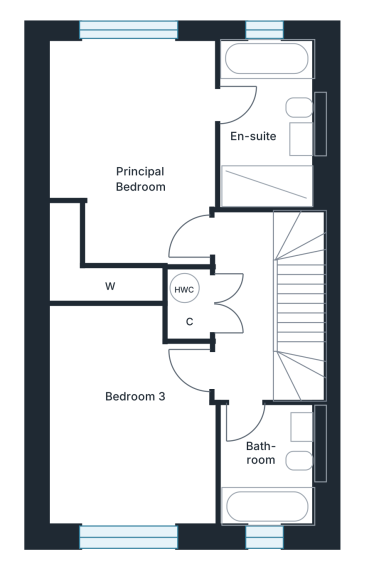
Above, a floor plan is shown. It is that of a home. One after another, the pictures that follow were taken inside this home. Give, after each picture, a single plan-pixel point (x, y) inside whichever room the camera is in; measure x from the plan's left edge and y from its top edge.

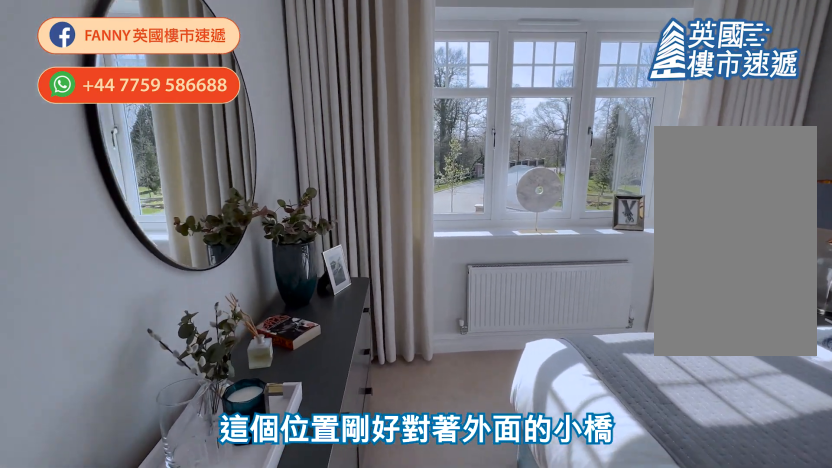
(130, 421)
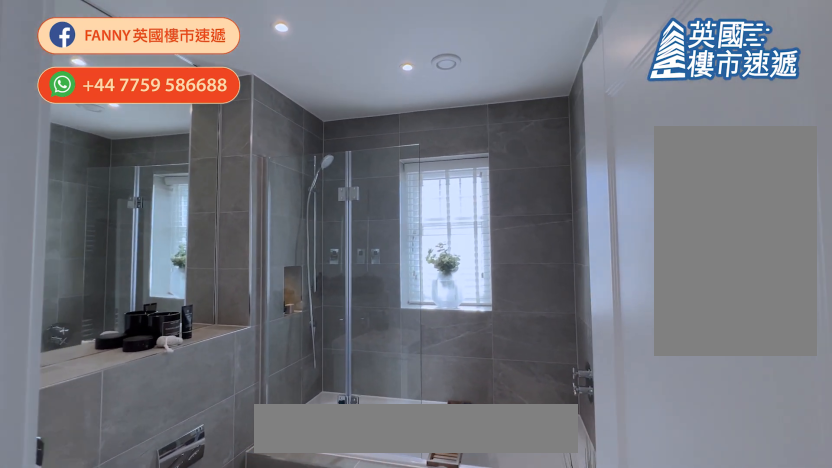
(305, 511)
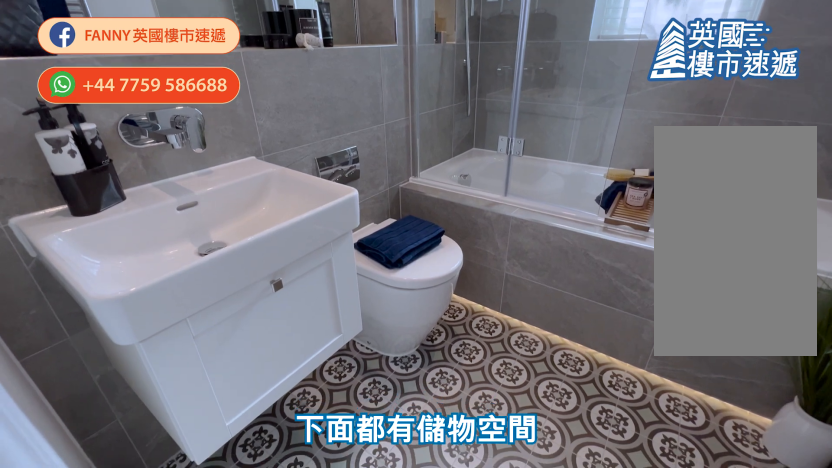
(234, 518)
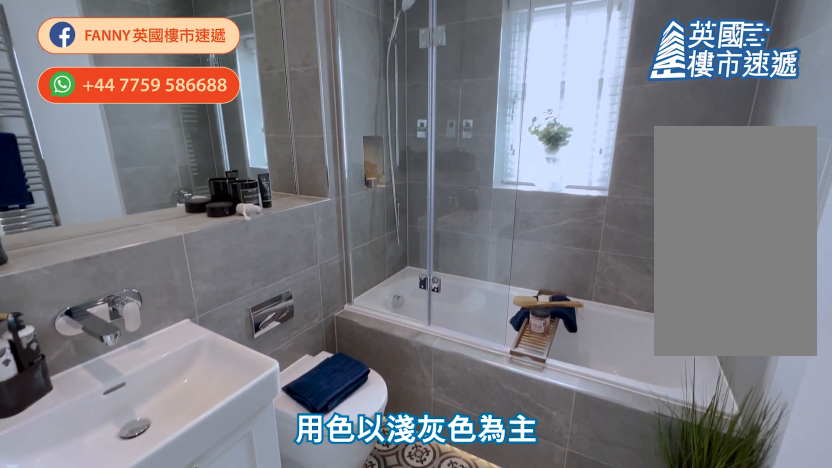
(234, 518)
